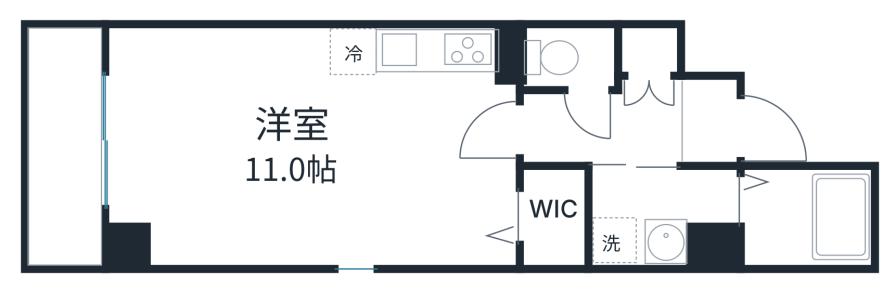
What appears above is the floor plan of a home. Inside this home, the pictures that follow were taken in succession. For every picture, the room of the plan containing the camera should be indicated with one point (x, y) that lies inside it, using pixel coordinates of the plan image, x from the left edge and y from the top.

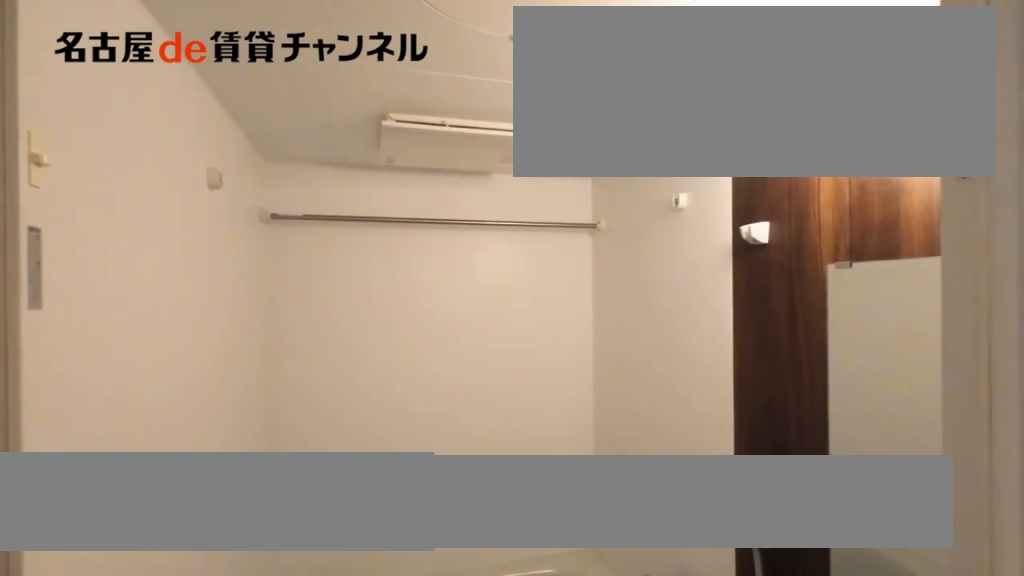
(804, 216)
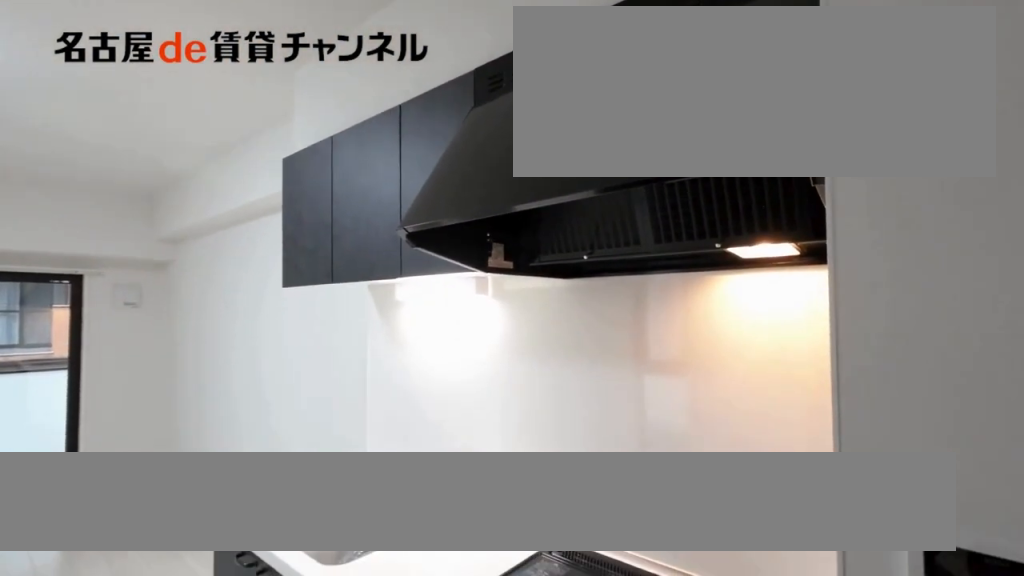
(426, 62)
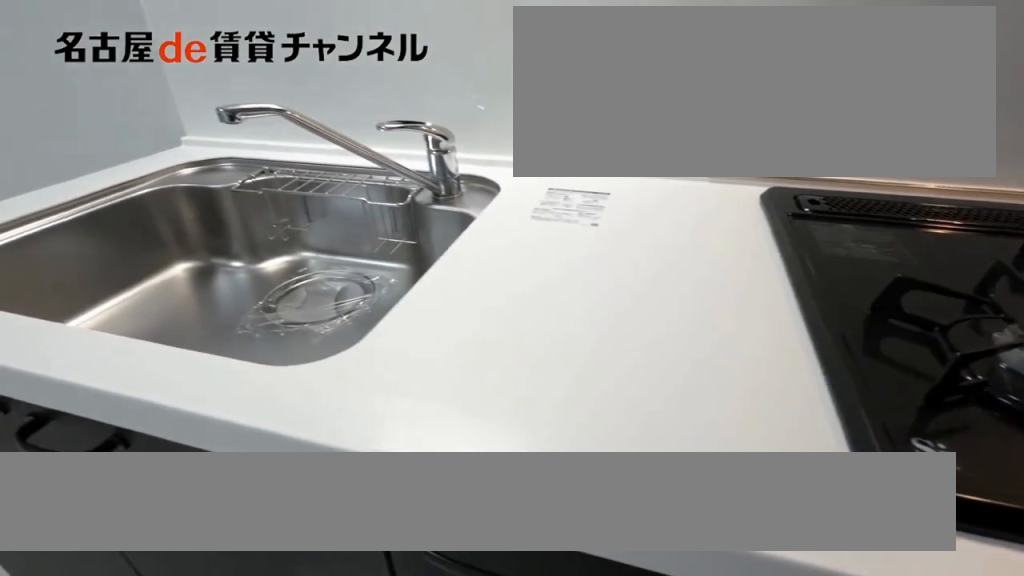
(426, 62)
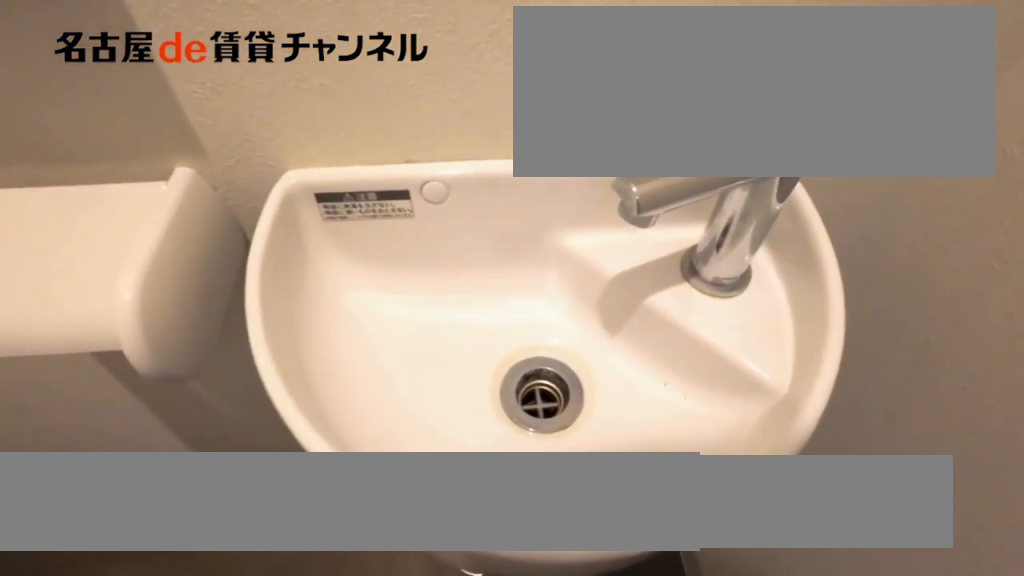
(572, 60)
